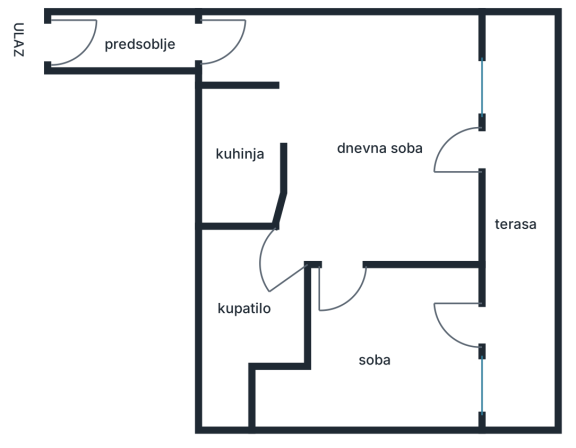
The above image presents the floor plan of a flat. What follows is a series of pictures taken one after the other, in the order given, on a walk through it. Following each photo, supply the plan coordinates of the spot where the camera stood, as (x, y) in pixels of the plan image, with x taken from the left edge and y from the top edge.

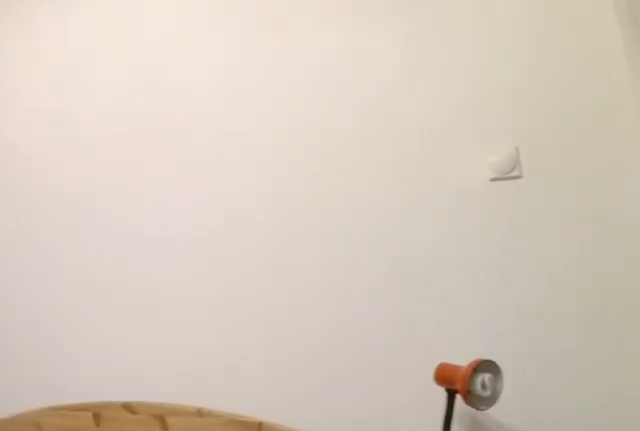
(334, 311)
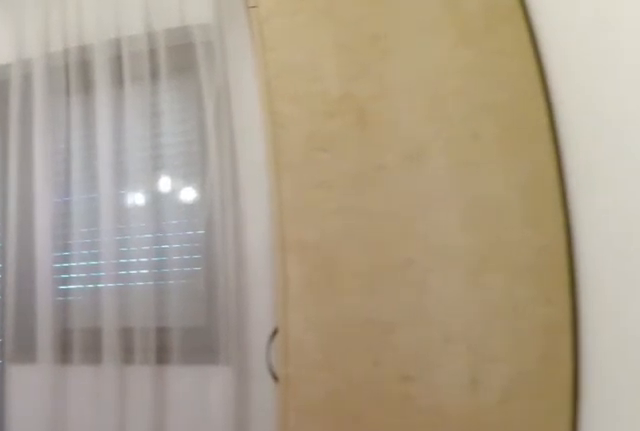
(323, 332)
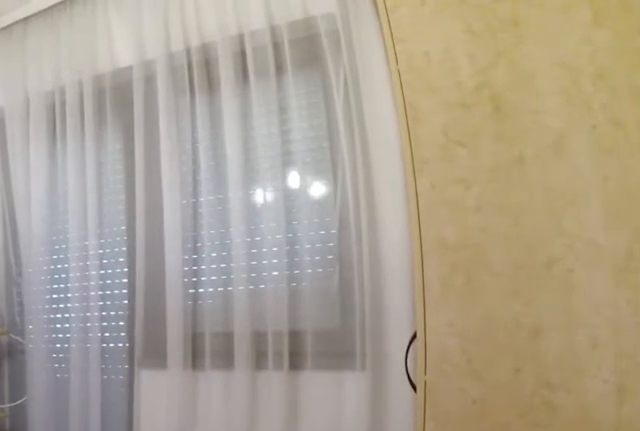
(324, 338)
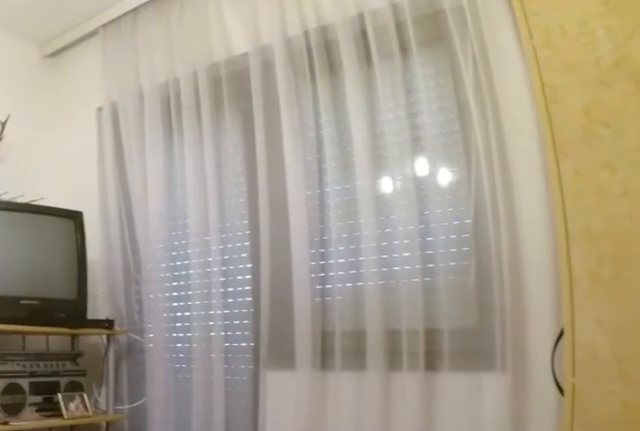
(330, 343)
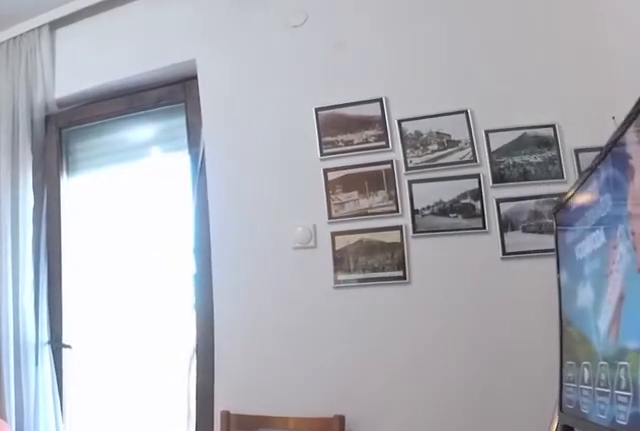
(376, 224)
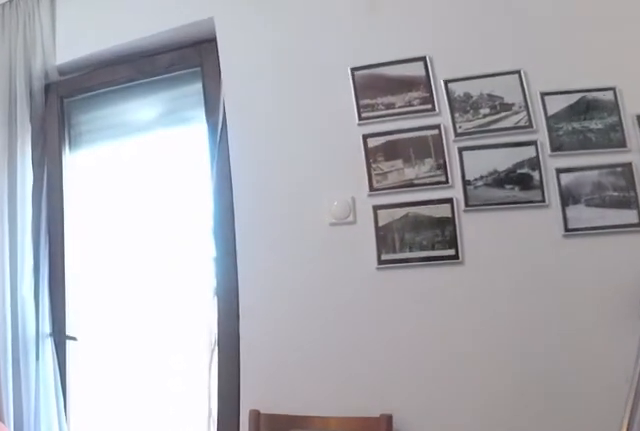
(384, 214)
